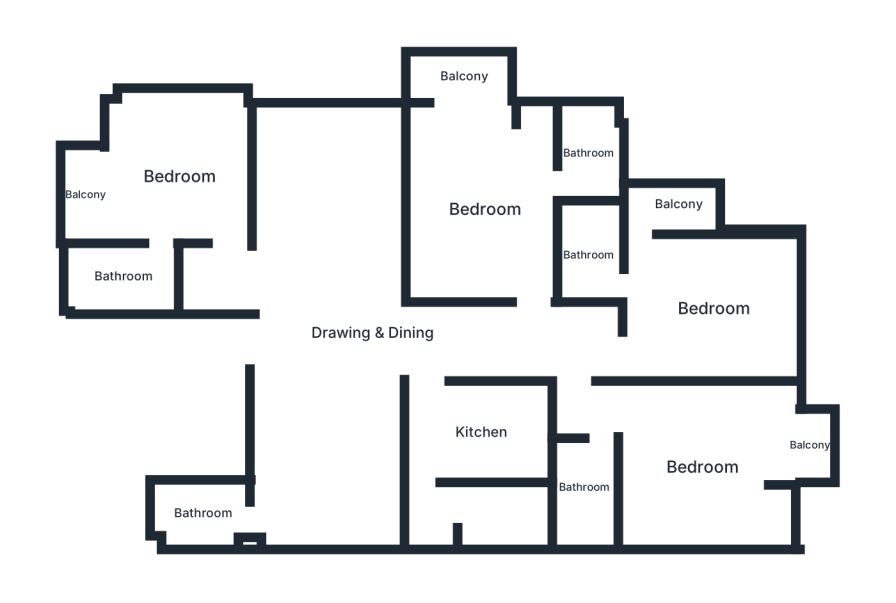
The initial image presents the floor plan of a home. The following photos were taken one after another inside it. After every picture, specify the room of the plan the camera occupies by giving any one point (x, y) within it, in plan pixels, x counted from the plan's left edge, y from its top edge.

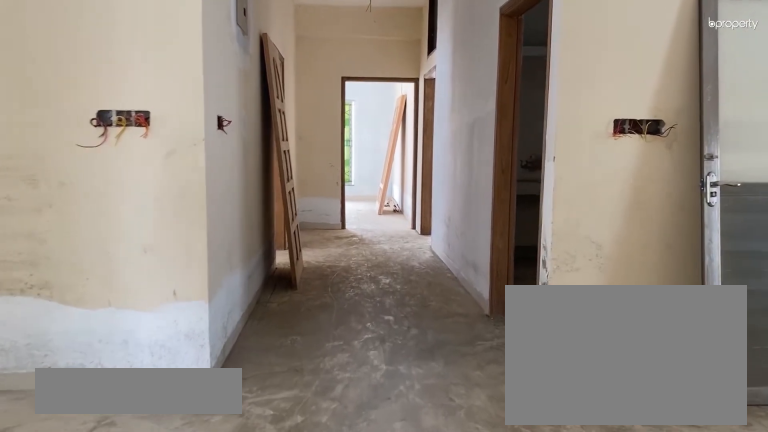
(372, 332)
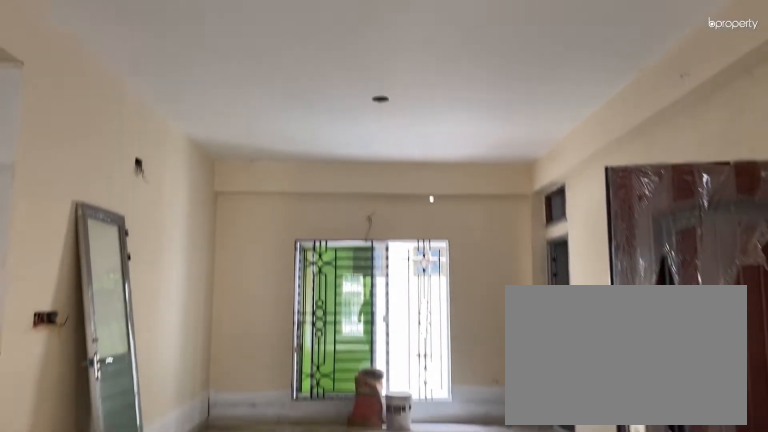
(372, 332)
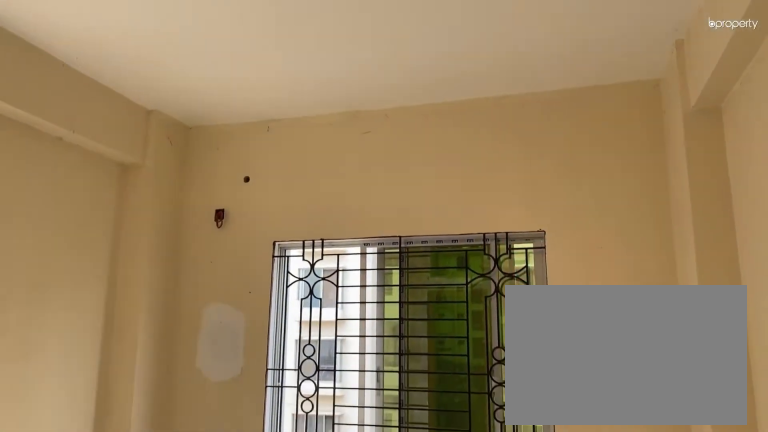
(180, 177)
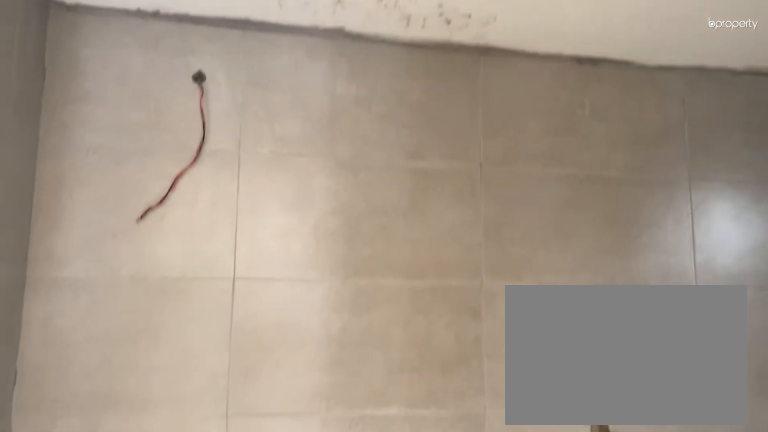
(123, 276)
